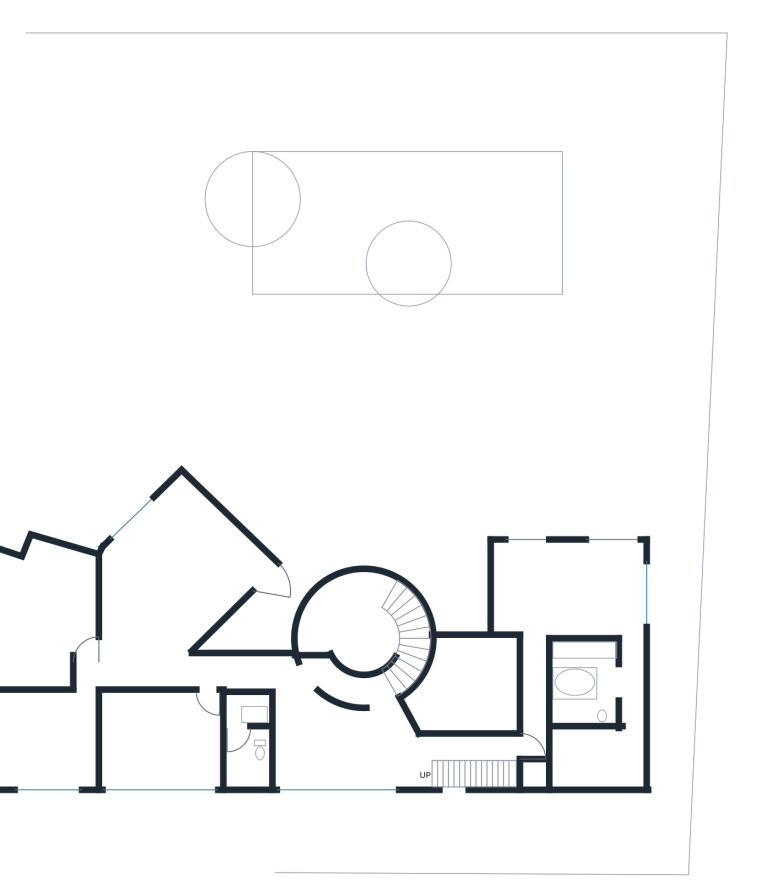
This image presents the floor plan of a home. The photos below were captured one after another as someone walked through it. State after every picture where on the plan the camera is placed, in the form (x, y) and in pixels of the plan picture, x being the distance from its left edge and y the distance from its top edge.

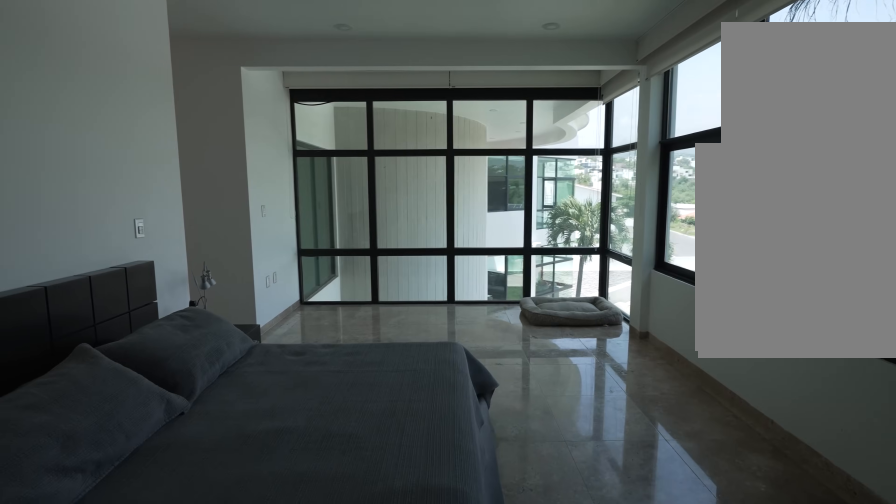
(604, 558)
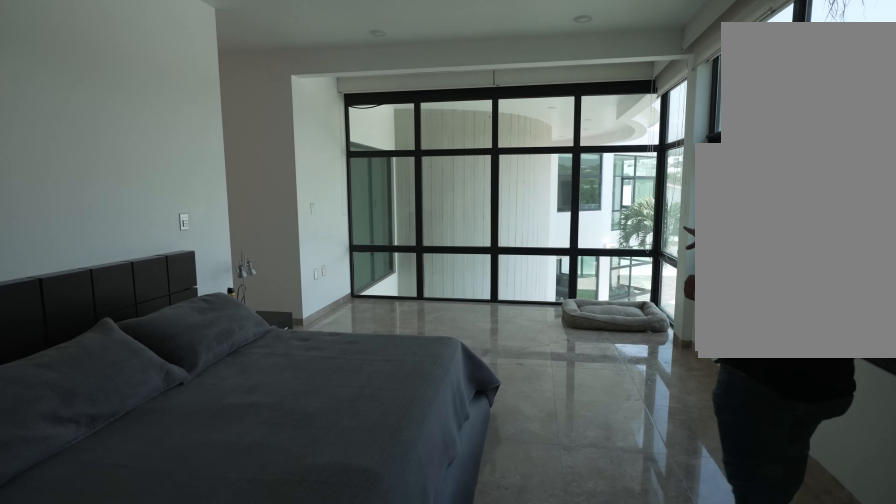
(601, 559)
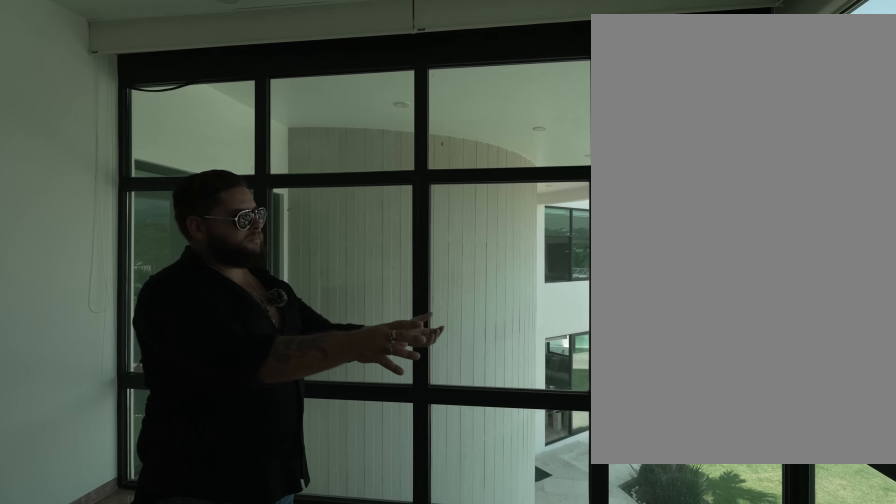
(556, 560)
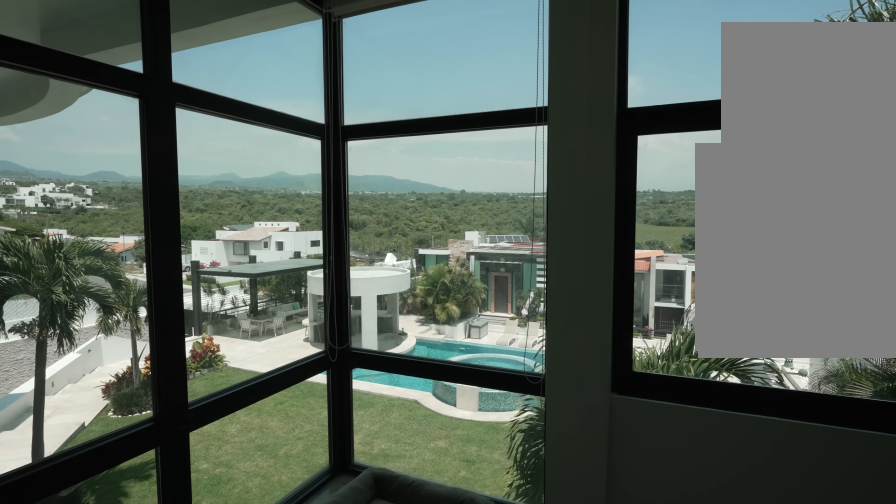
(556, 560)
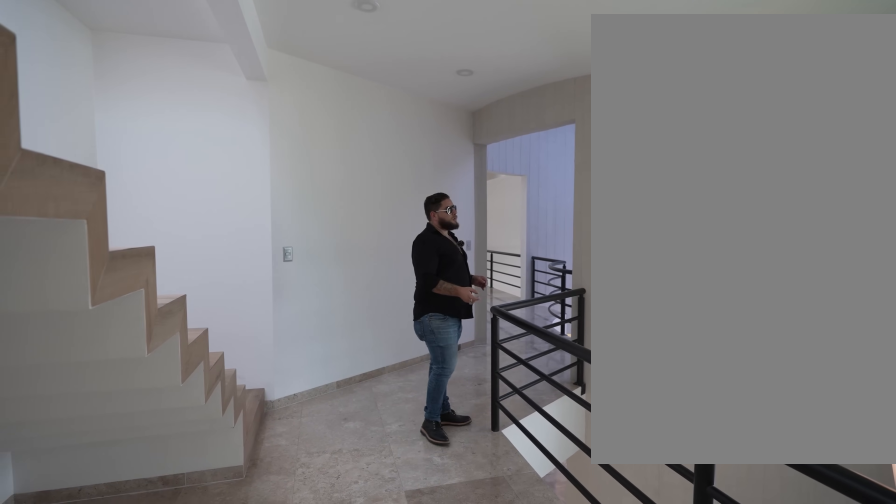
(491, 744)
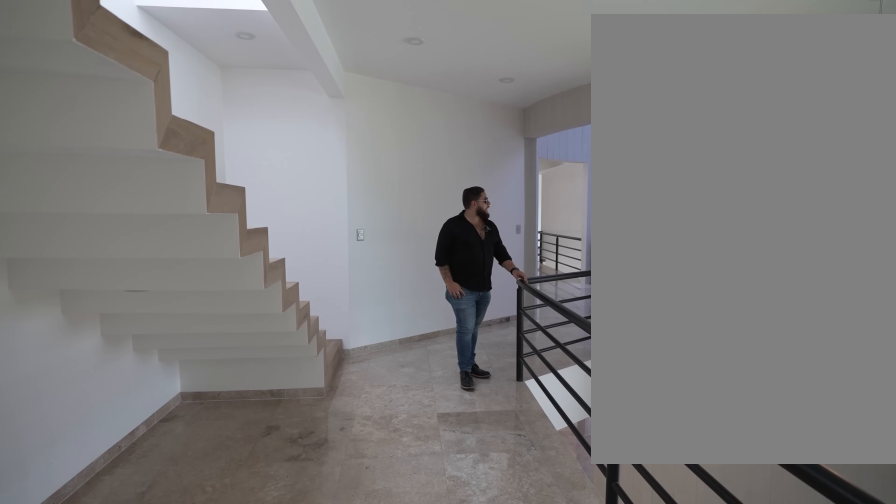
(491, 744)
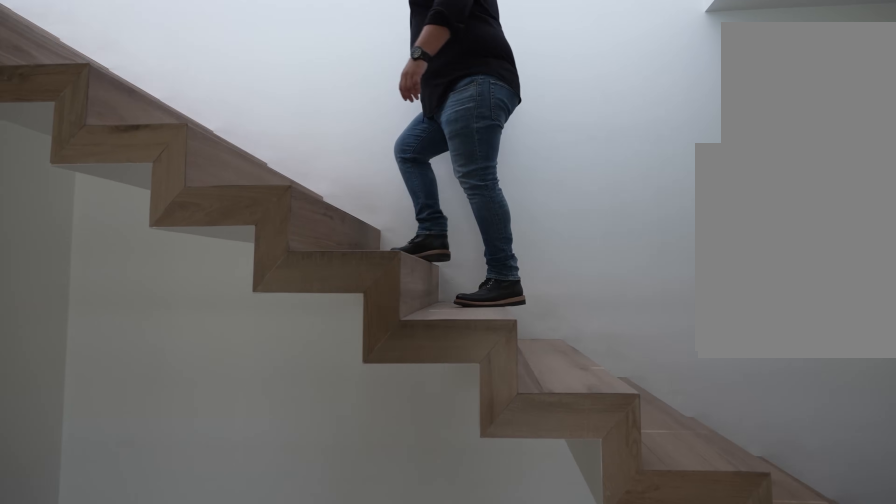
(466, 745)
